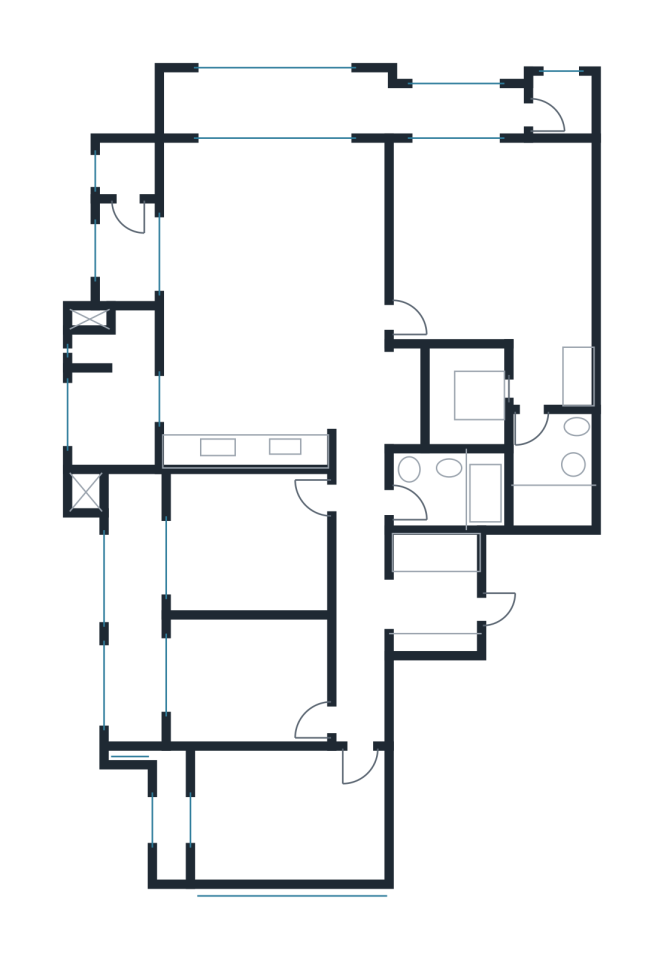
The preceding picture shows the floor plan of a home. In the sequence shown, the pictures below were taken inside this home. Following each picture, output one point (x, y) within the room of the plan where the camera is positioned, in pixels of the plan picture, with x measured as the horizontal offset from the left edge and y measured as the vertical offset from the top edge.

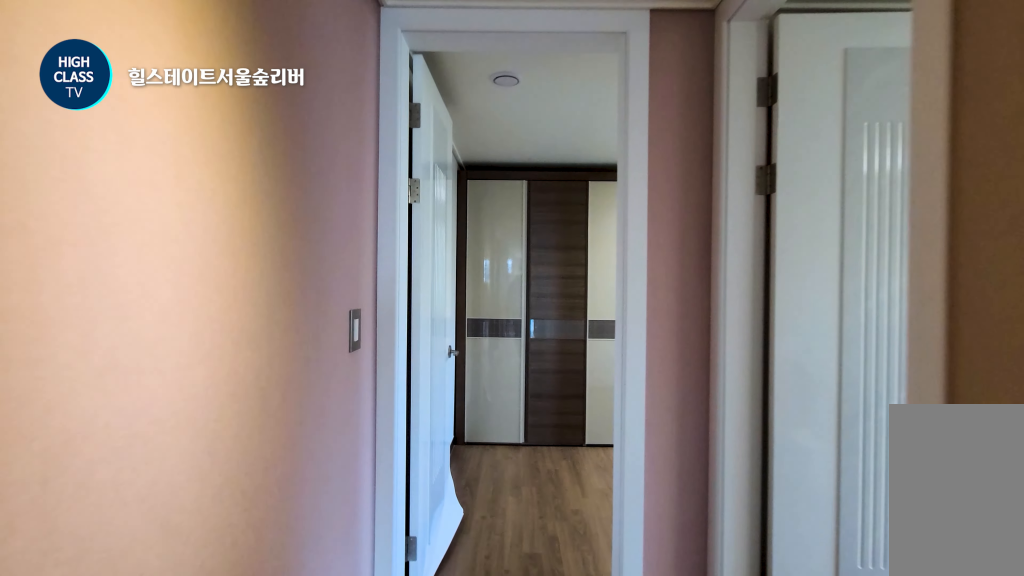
(359, 592)
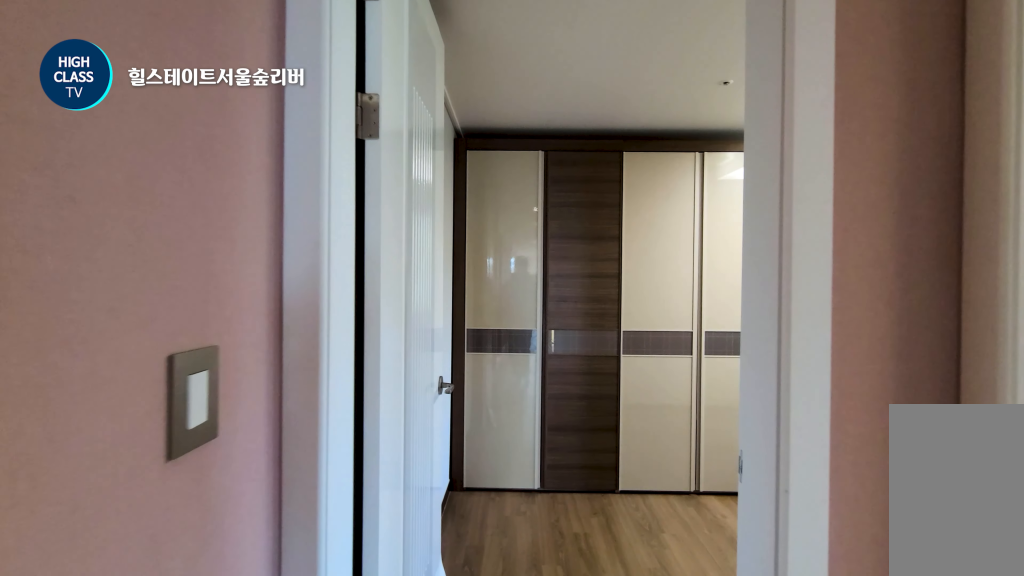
(359, 592)
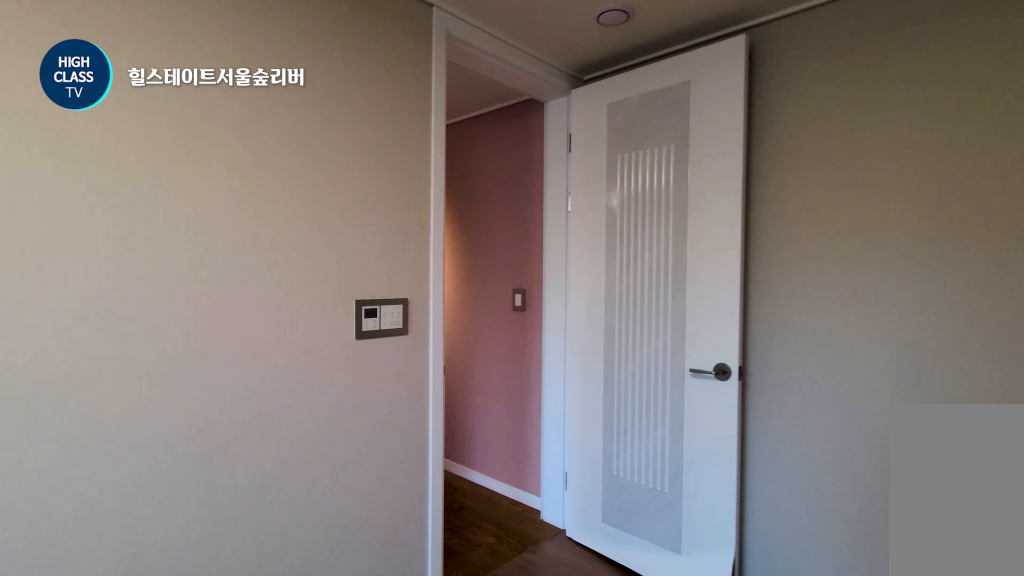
(267, 817)
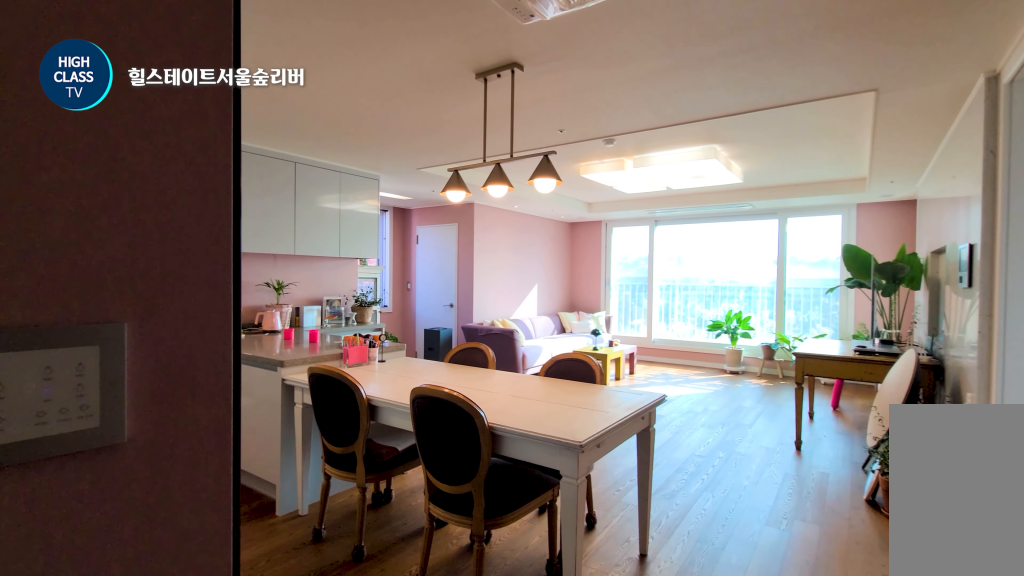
(359, 591)
